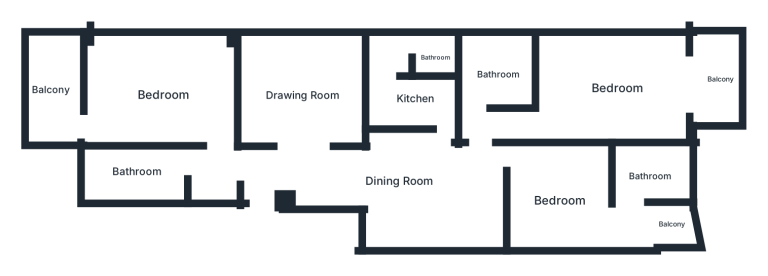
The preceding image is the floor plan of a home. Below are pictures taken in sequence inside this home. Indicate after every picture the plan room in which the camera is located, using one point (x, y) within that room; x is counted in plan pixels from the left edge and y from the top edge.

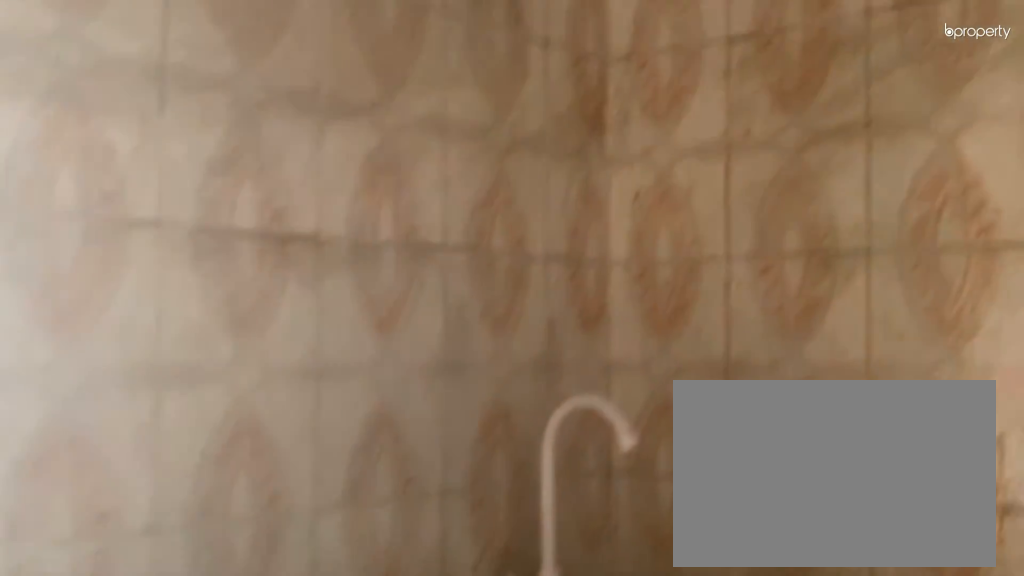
(415, 98)
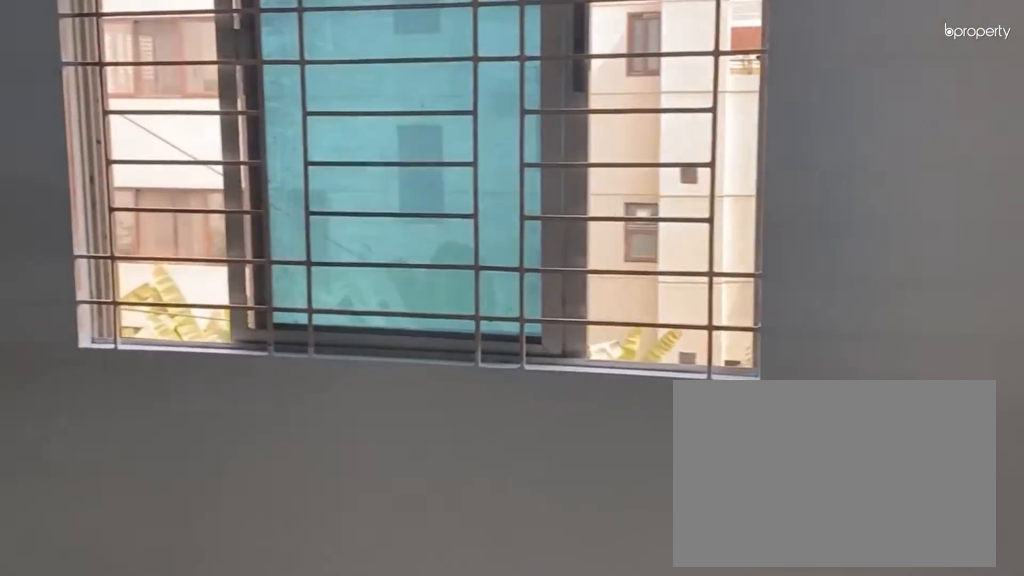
(615, 87)
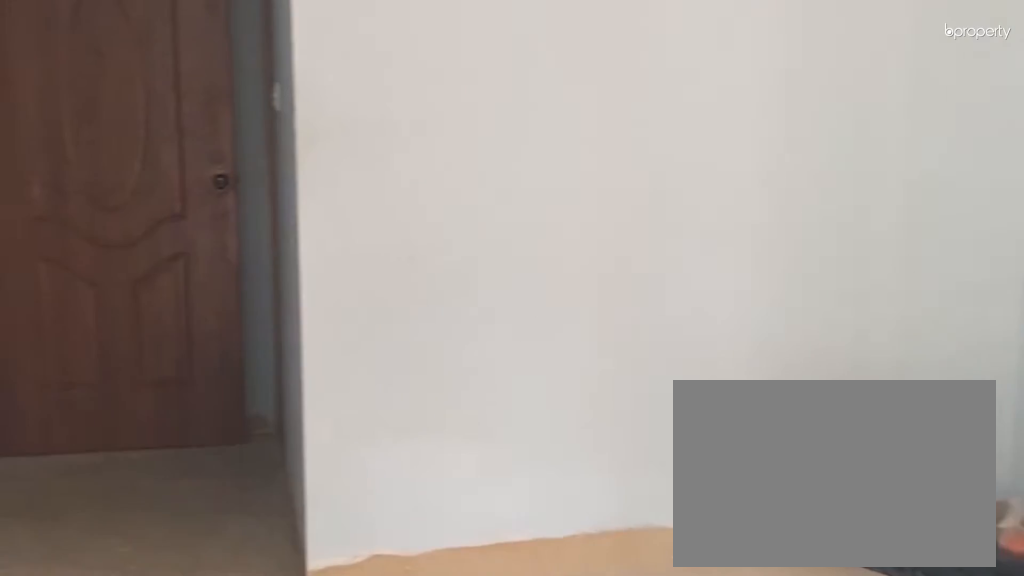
(615, 87)
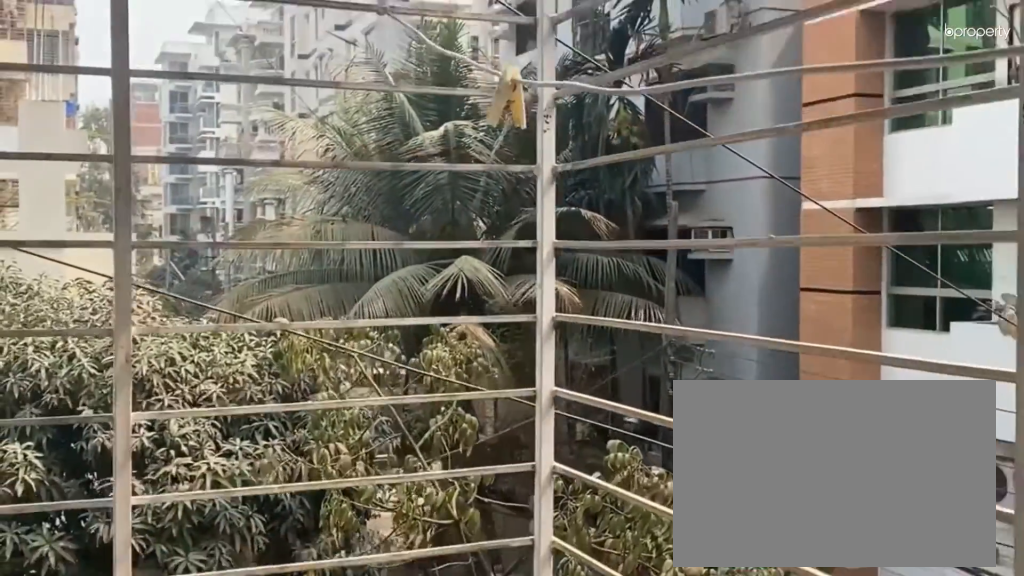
(718, 77)
